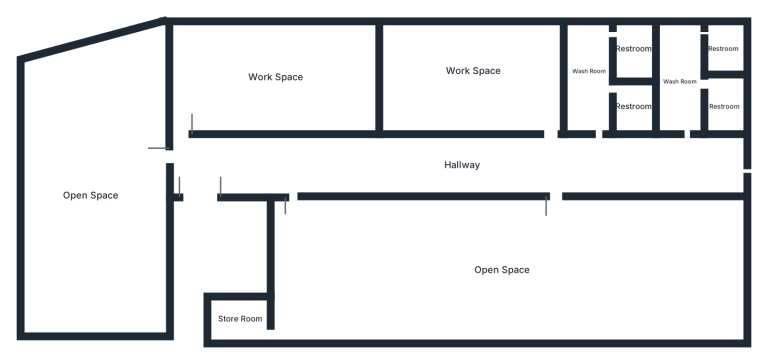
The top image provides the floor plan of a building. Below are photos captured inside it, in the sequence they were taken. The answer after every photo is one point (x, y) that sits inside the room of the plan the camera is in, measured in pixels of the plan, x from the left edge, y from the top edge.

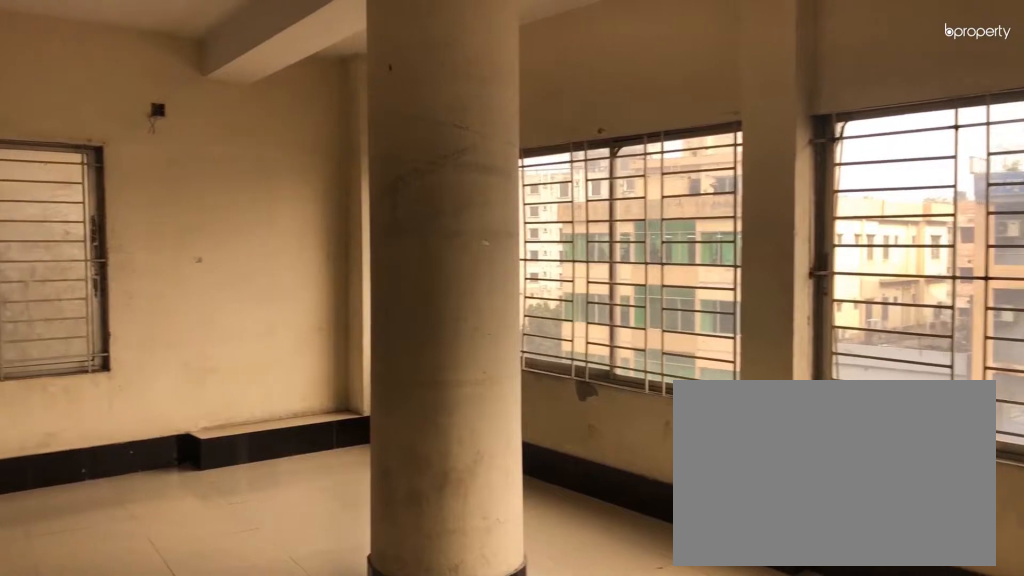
(88, 196)
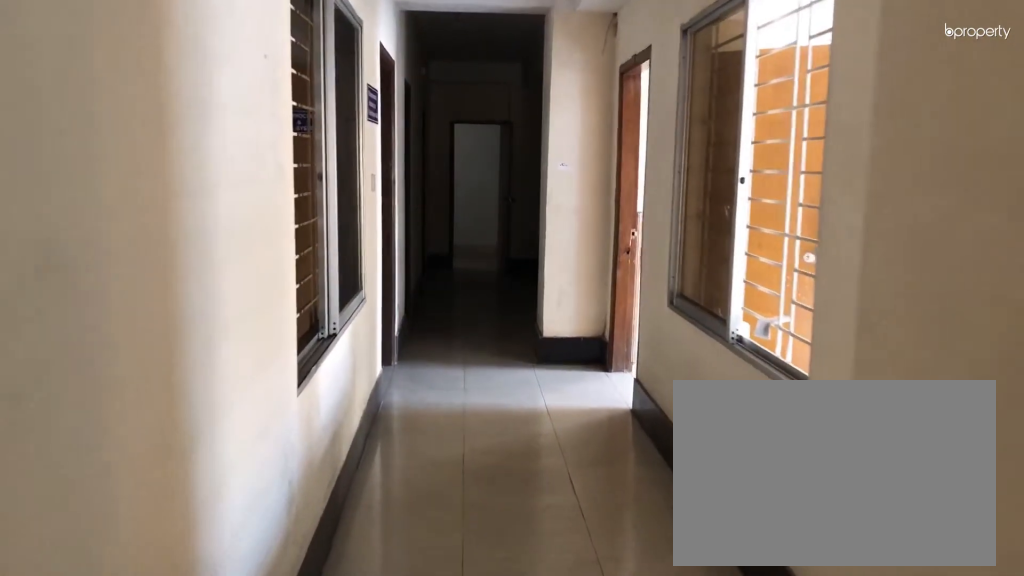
(464, 168)
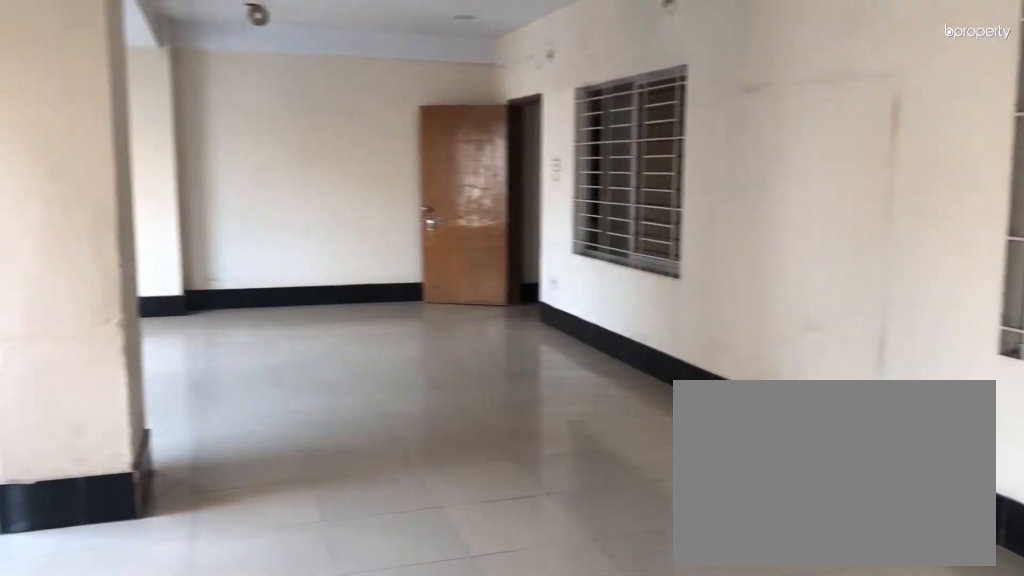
(501, 271)
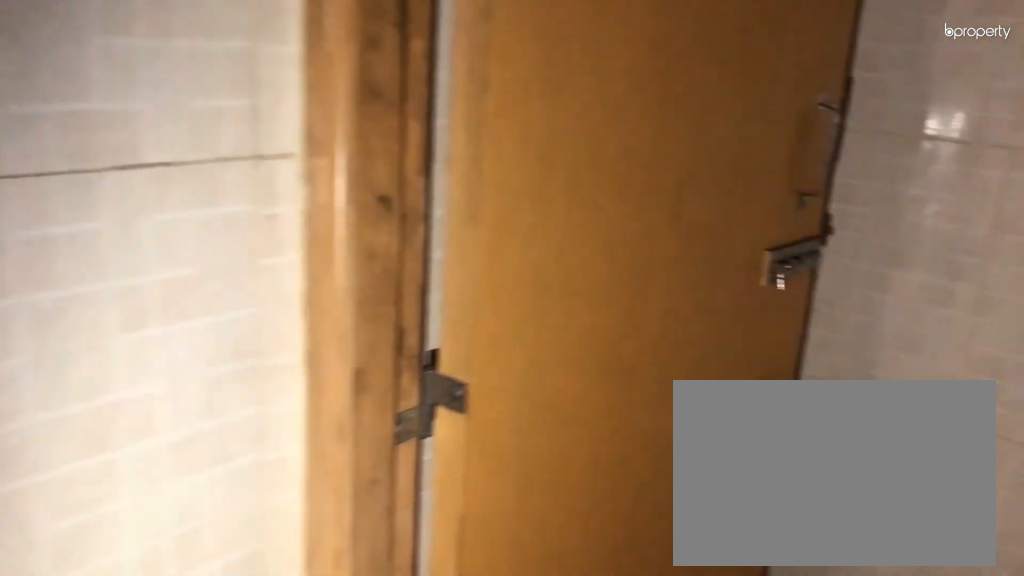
(724, 45)
